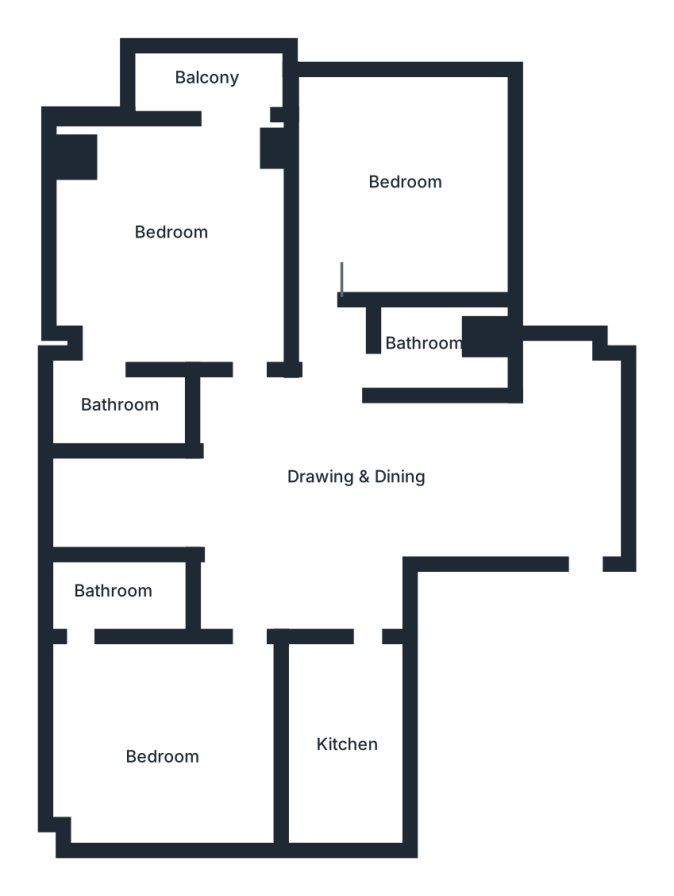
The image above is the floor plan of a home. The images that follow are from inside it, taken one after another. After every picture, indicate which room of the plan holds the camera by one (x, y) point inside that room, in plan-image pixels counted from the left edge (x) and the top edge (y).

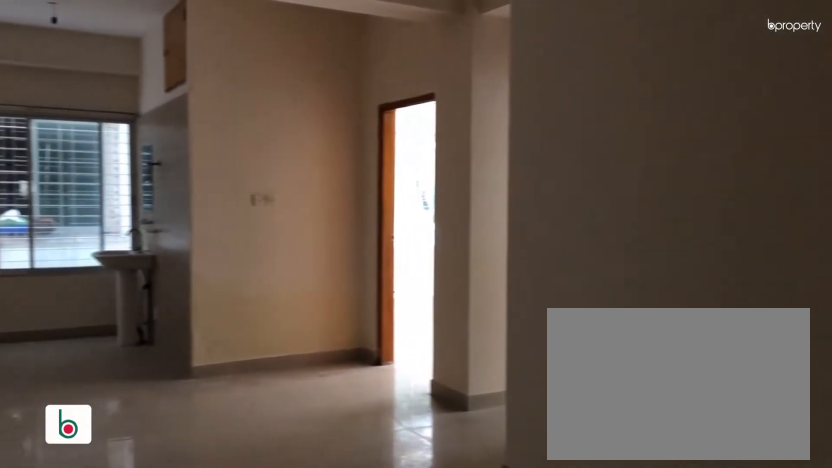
(317, 466)
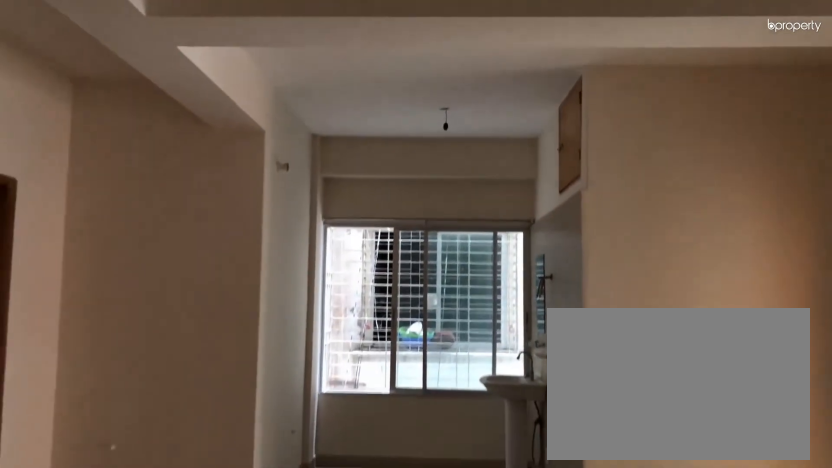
(317, 466)
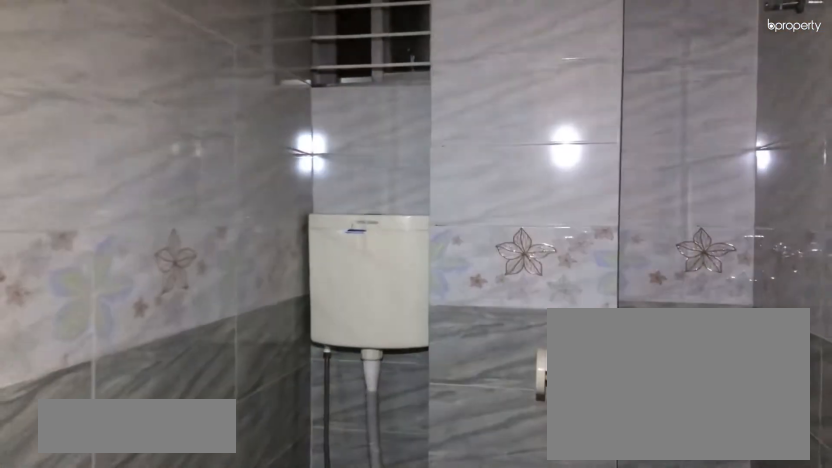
(442, 352)
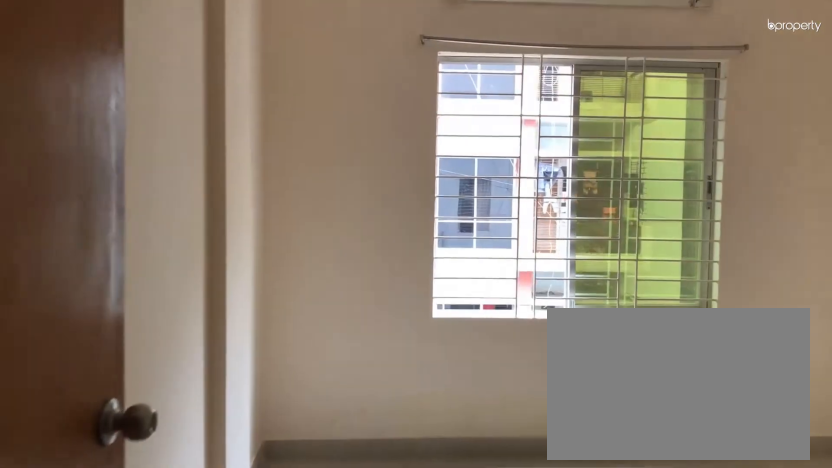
(390, 178)
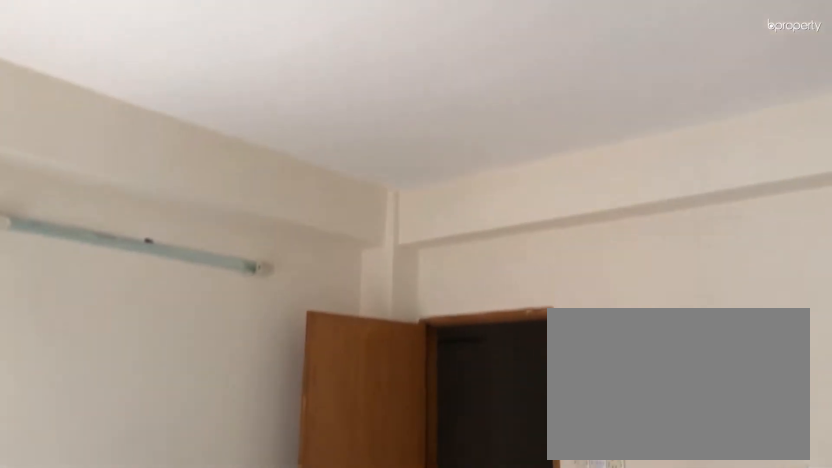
(127, 268)
